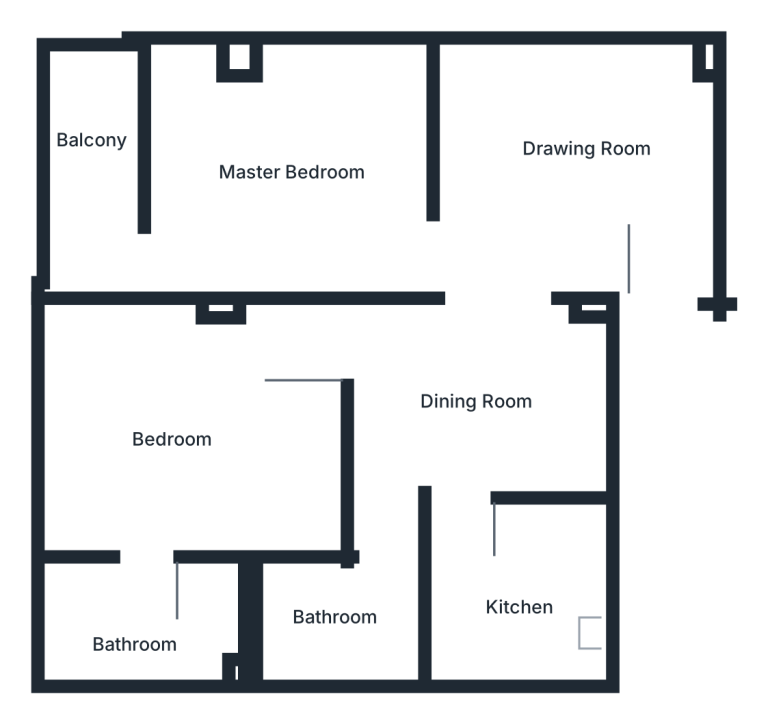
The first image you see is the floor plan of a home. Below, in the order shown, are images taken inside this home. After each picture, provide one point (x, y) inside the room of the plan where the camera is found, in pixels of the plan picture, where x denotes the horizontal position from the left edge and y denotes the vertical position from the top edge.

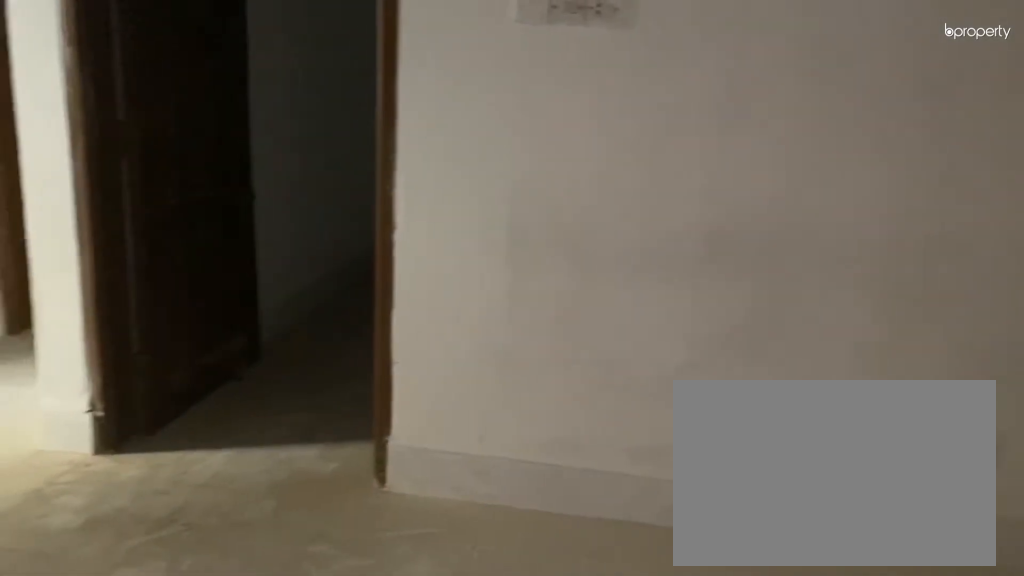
(563, 166)
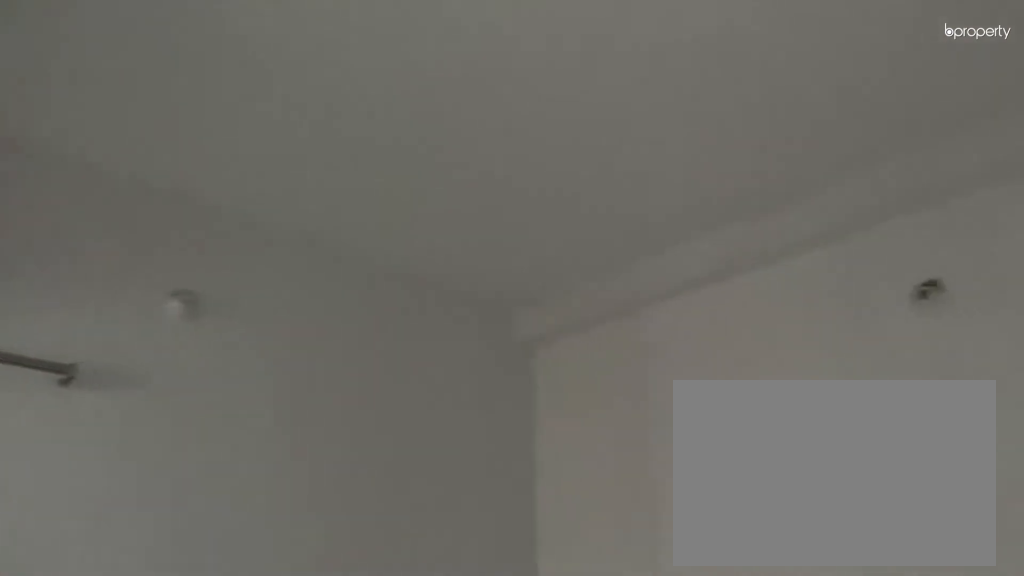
(563, 166)
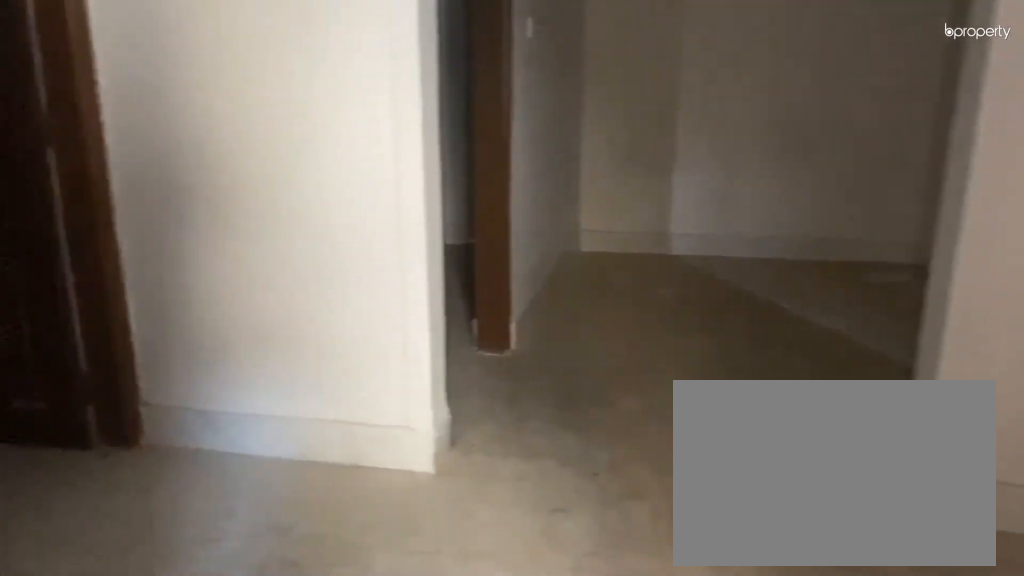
(466, 392)
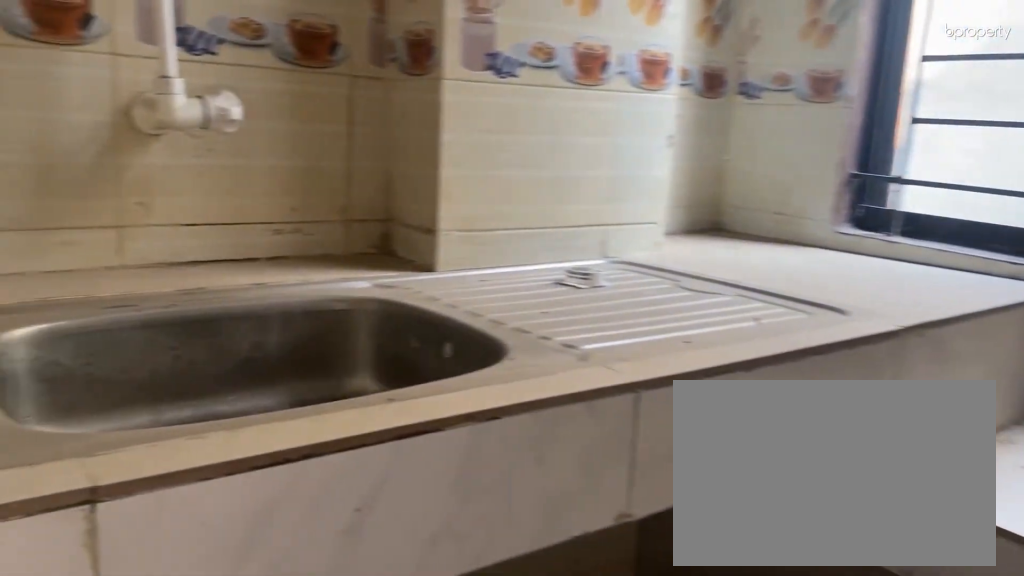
(520, 580)
